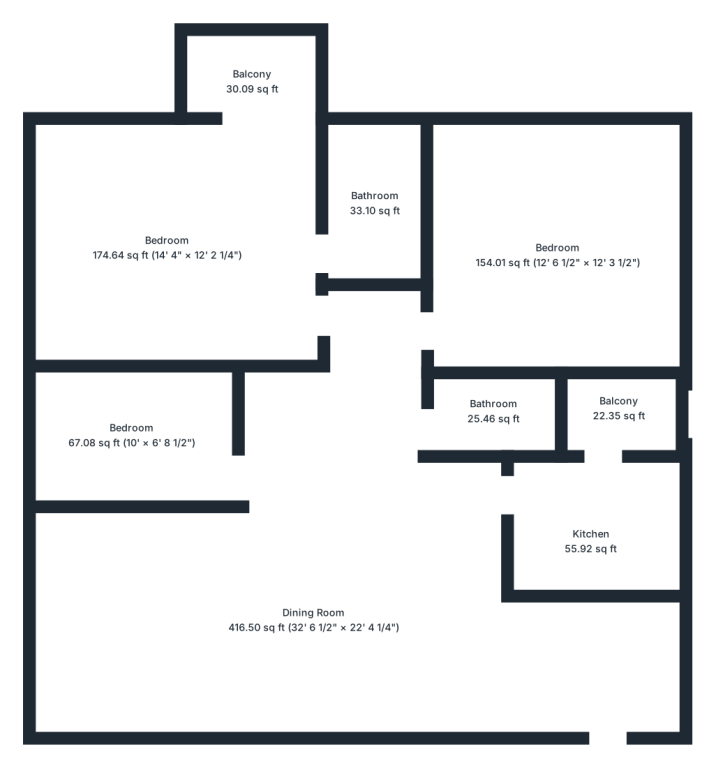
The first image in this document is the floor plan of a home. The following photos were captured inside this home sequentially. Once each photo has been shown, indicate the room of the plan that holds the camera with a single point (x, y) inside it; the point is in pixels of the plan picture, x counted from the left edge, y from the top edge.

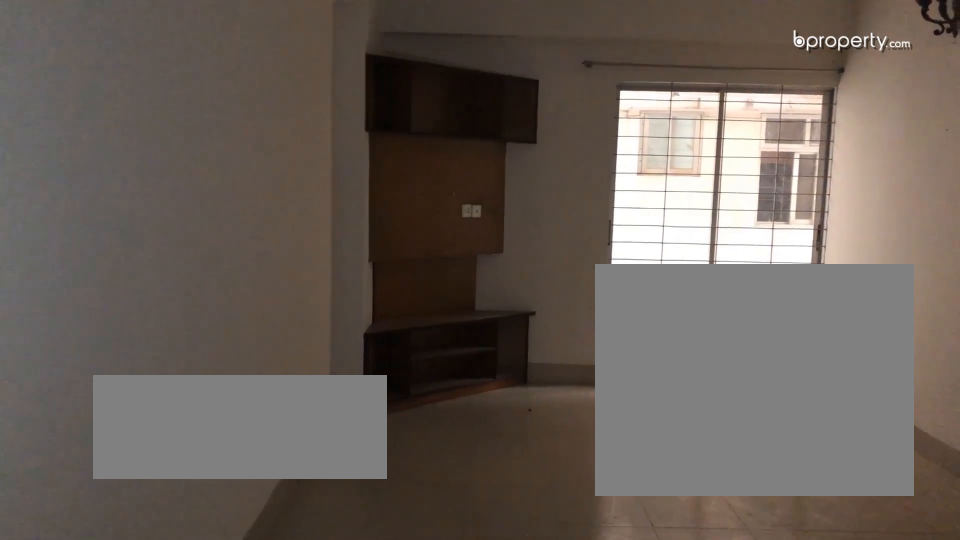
(313, 636)
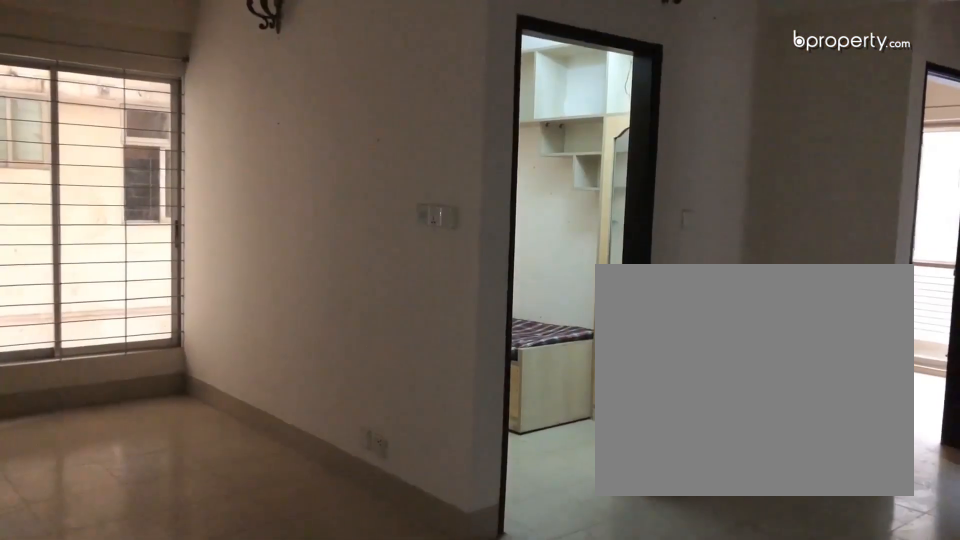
(313, 636)
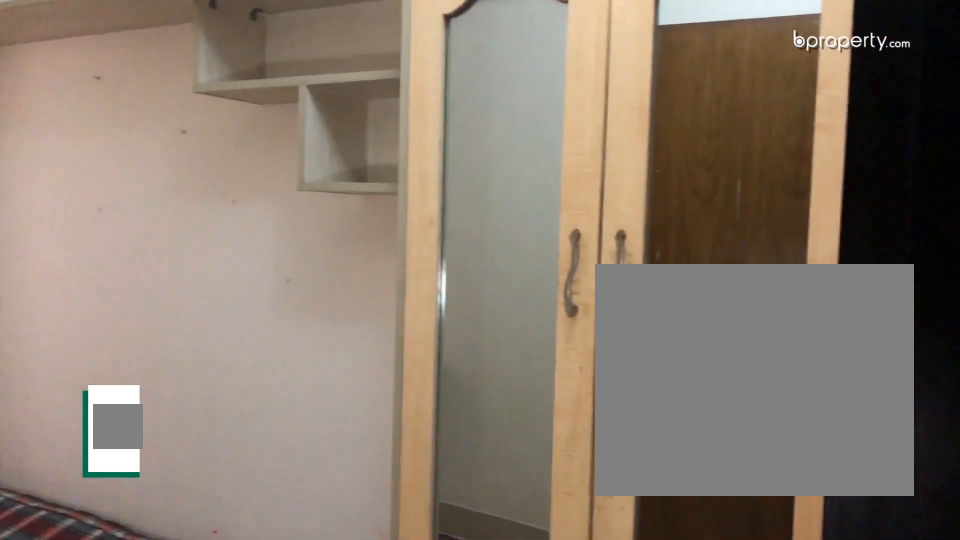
(131, 425)
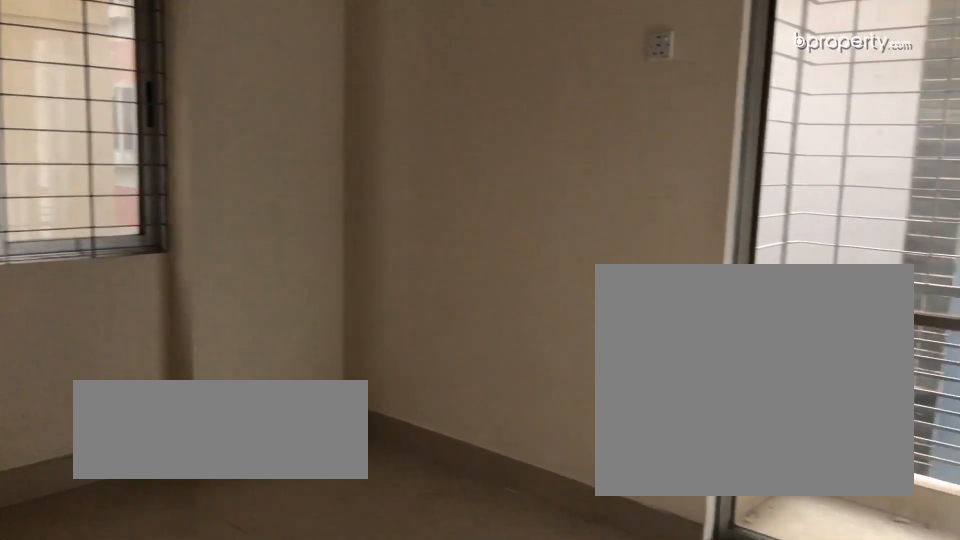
(170, 256)
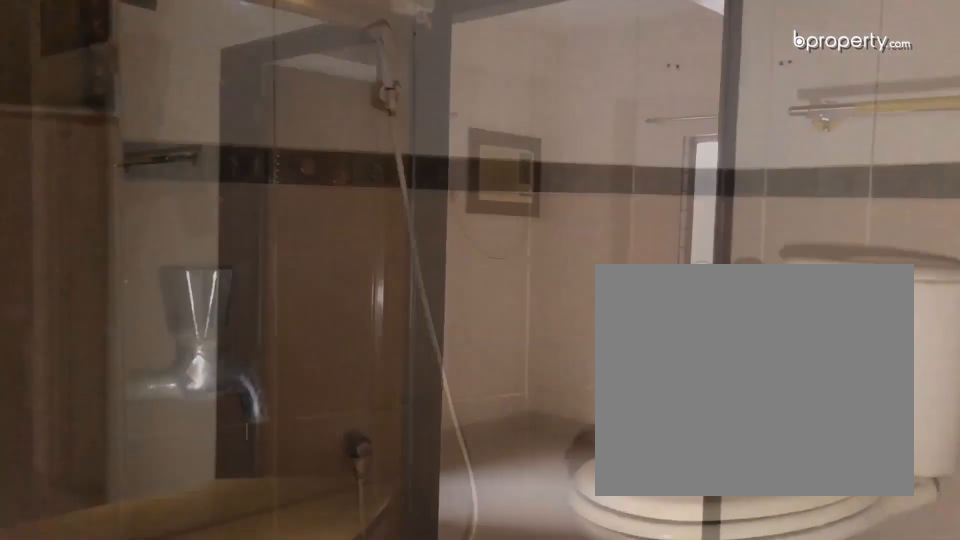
(378, 213)
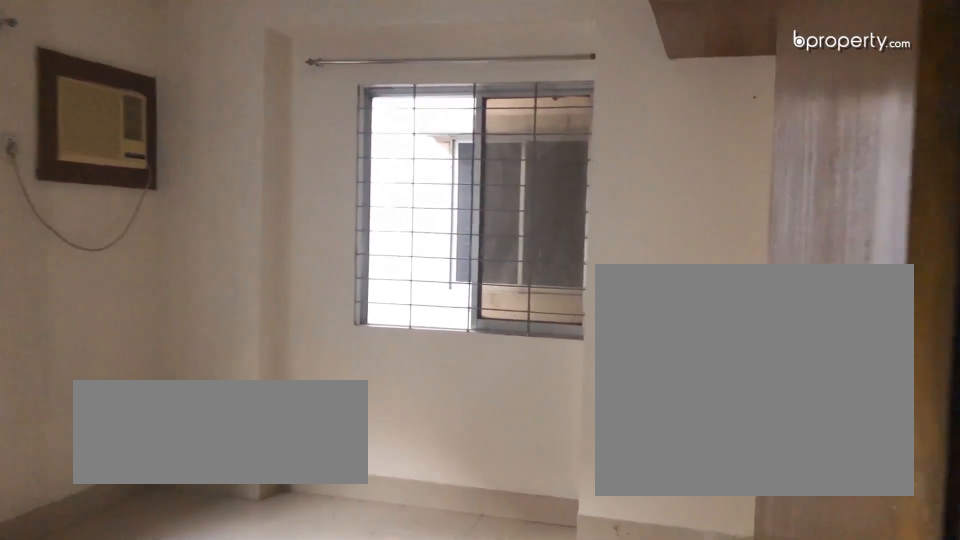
(559, 261)
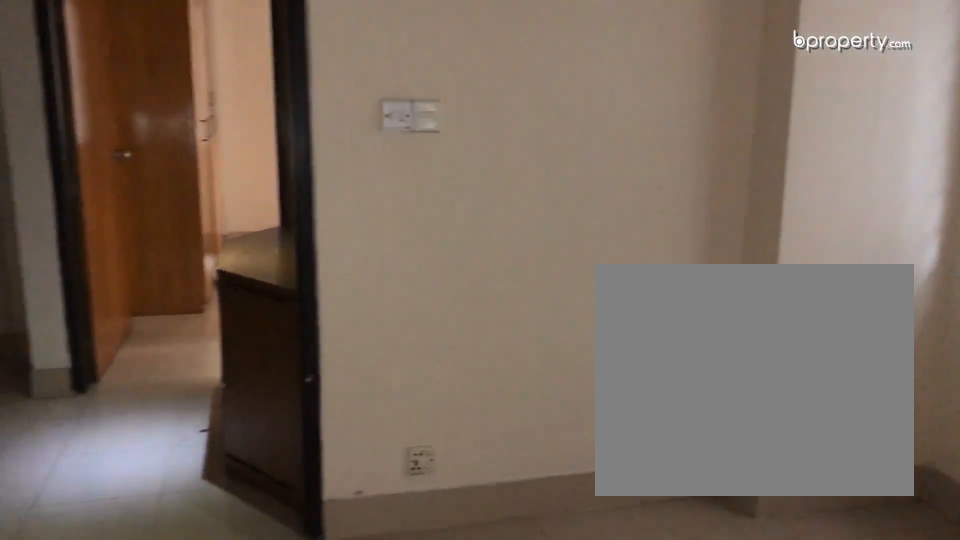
(559, 261)
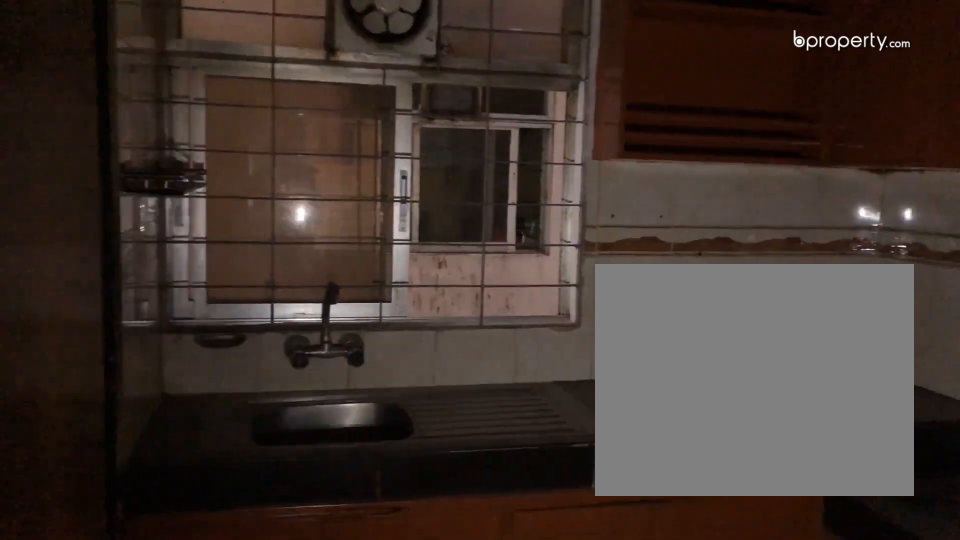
(591, 538)
